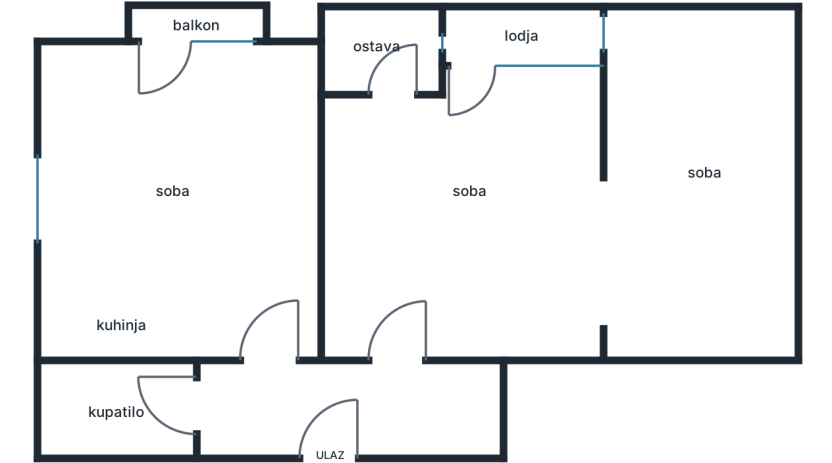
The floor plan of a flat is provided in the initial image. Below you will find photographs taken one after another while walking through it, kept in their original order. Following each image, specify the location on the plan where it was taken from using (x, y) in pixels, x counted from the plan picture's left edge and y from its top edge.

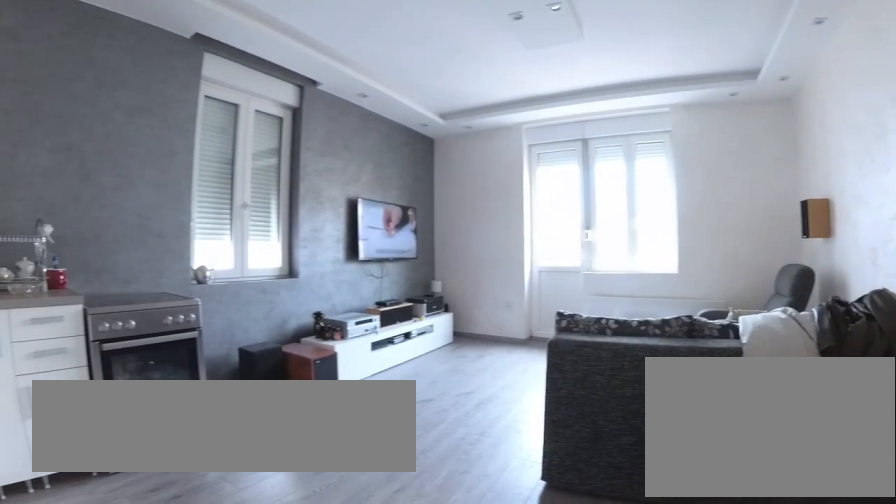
(284, 320)
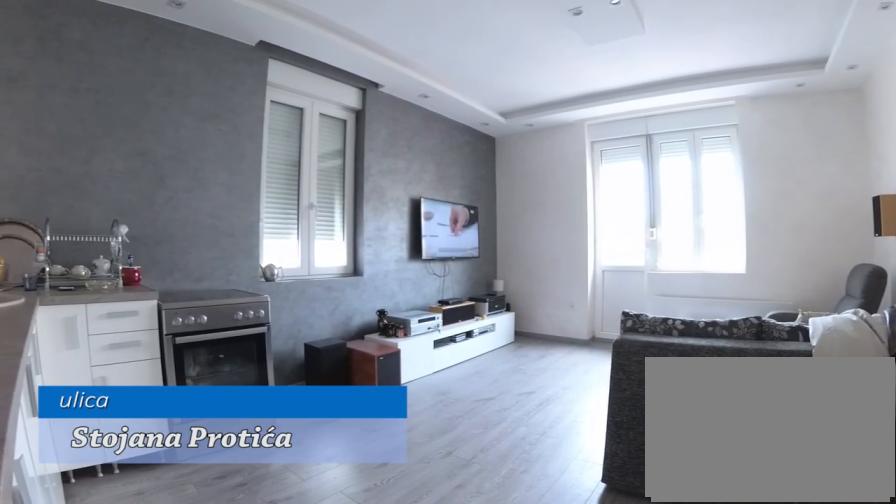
(285, 319)
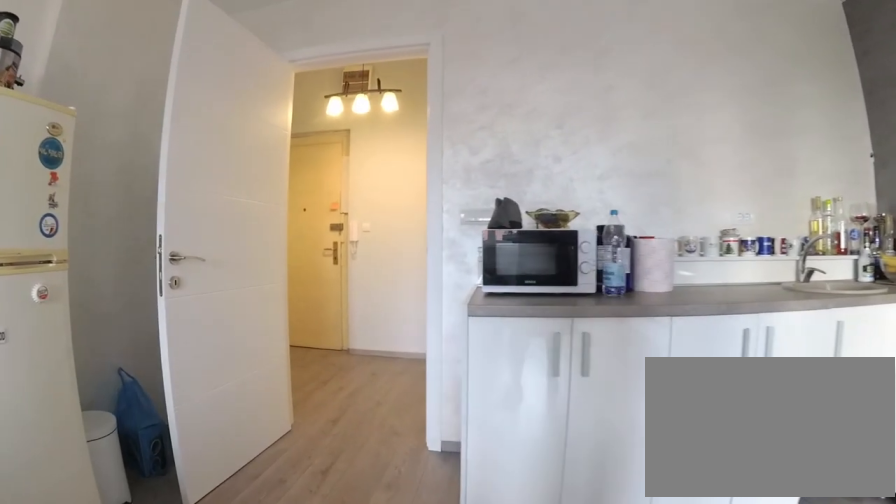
(206, 216)
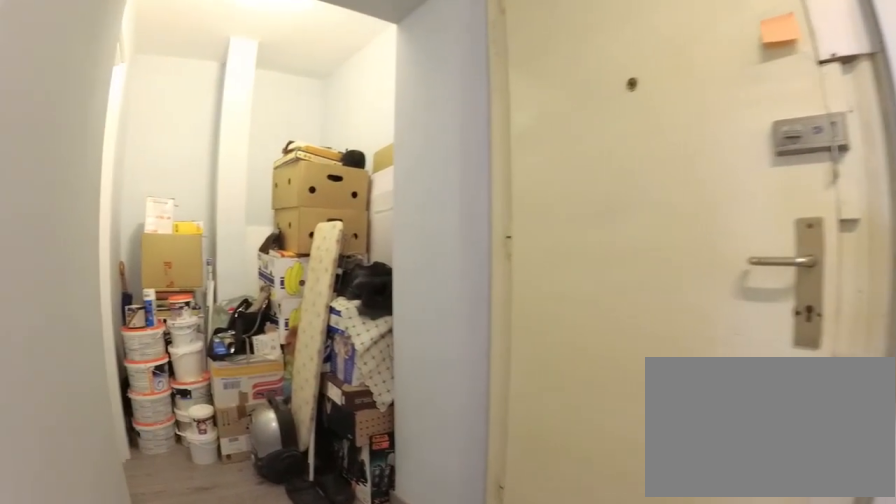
(295, 399)
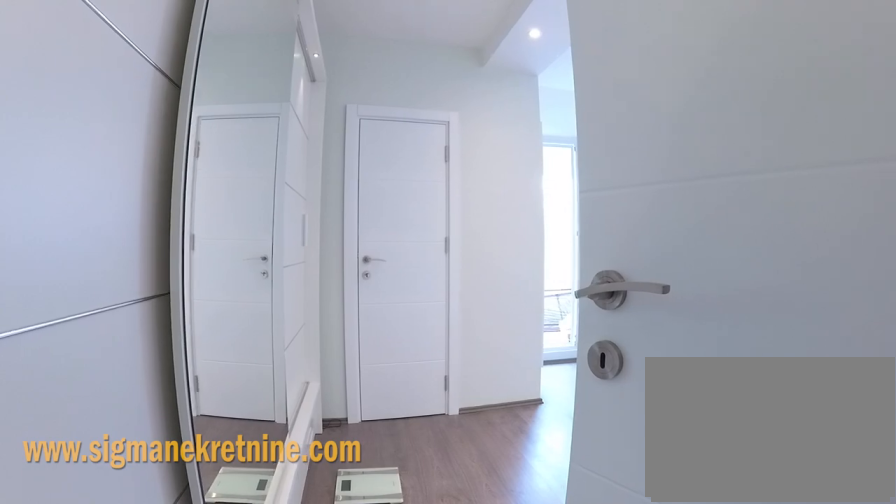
(403, 367)
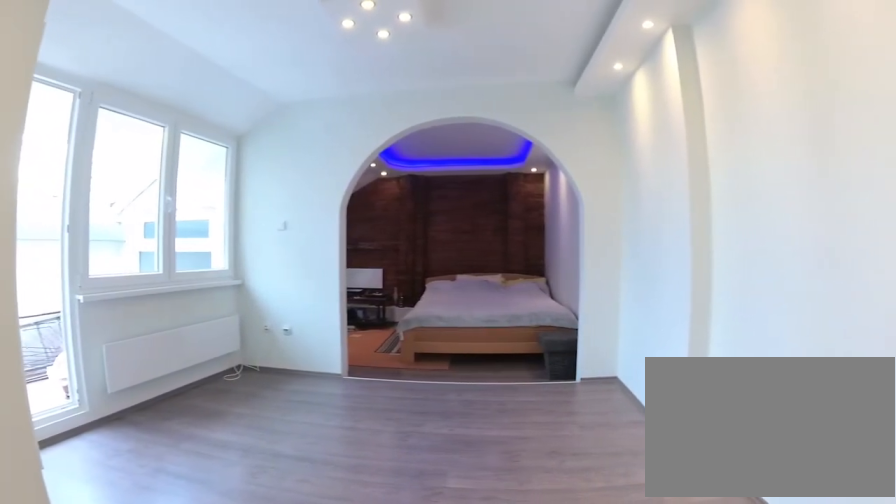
(411, 246)
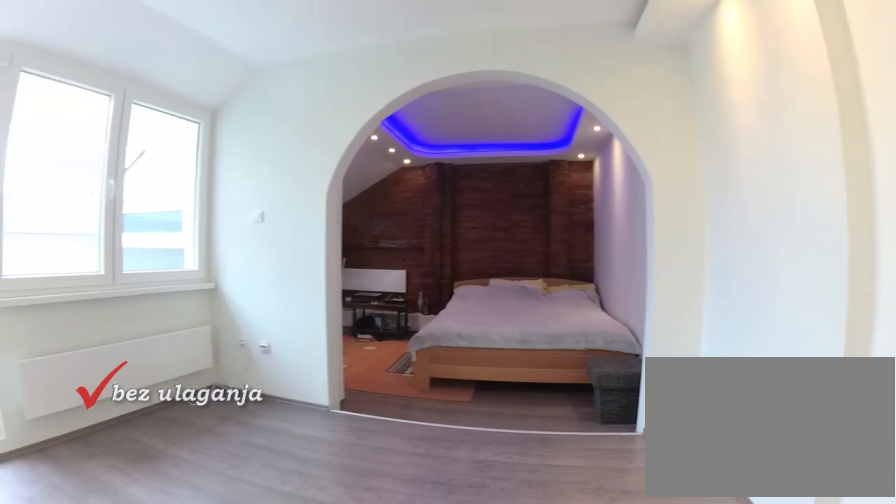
(457, 246)
